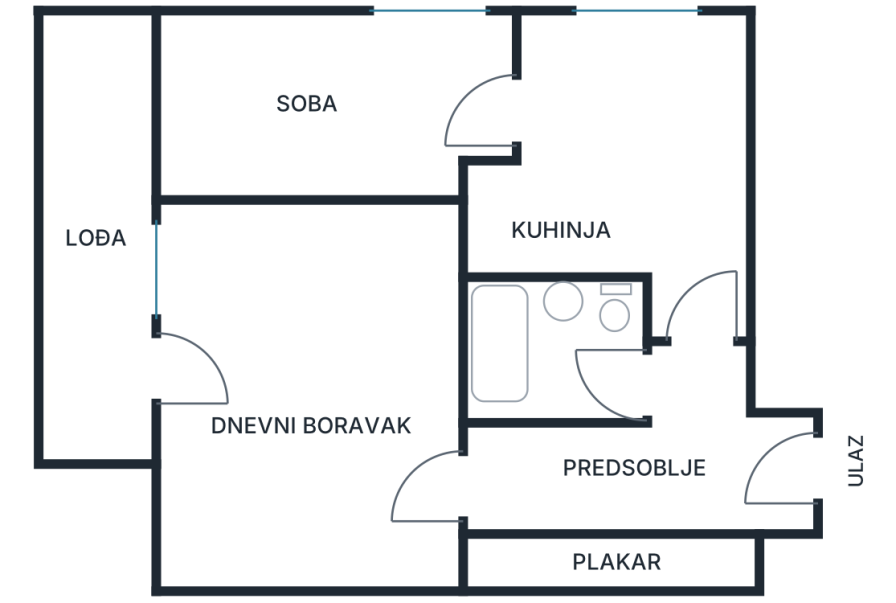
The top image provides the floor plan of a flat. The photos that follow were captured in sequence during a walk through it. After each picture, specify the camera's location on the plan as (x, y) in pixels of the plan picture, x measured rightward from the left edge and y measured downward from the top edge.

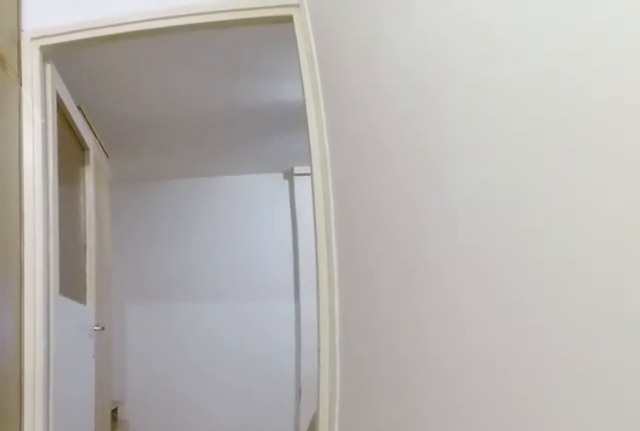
(598, 477)
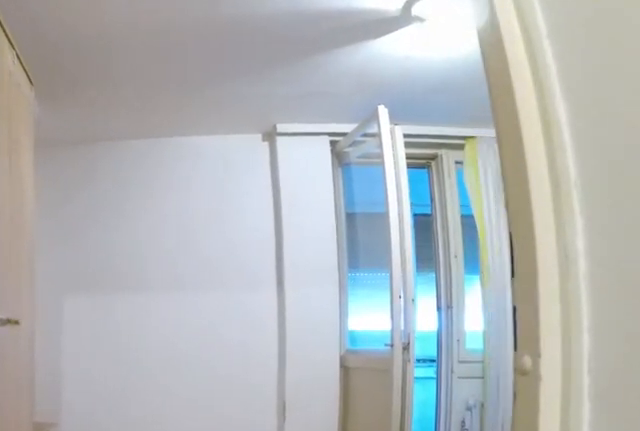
(512, 475)
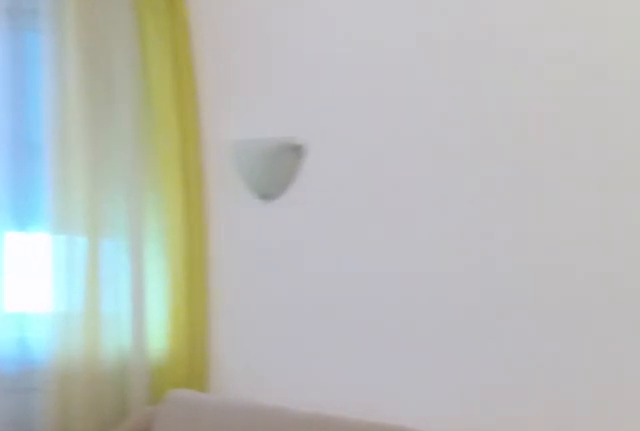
(445, 293)
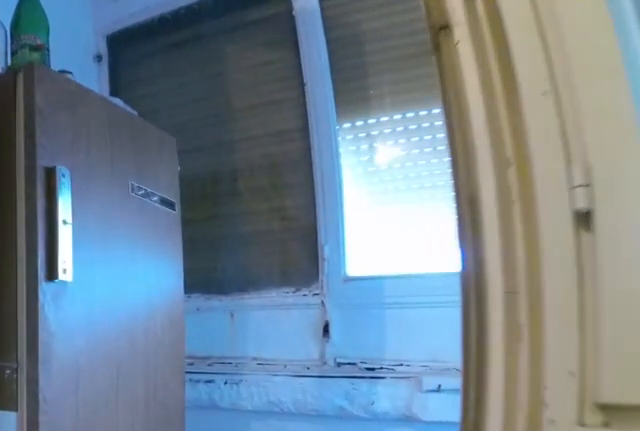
(256, 333)
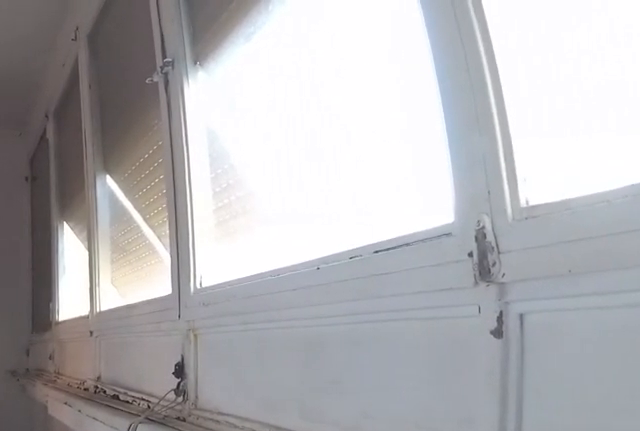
(90, 68)
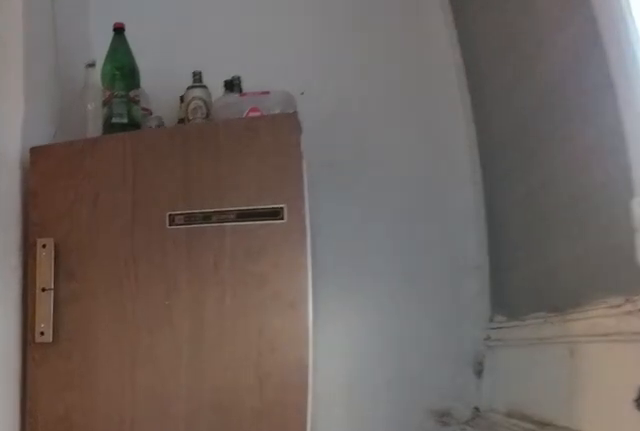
(87, 300)
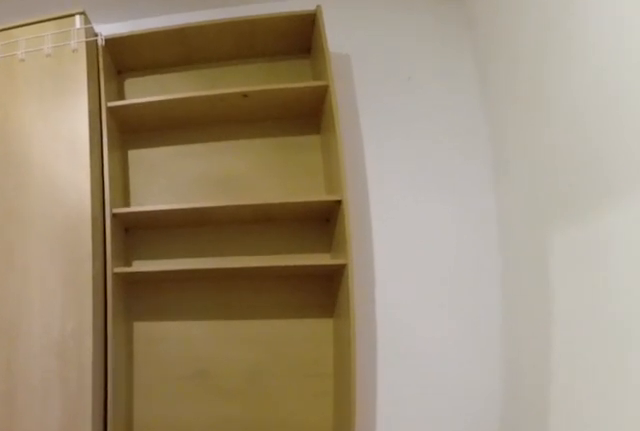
(220, 405)
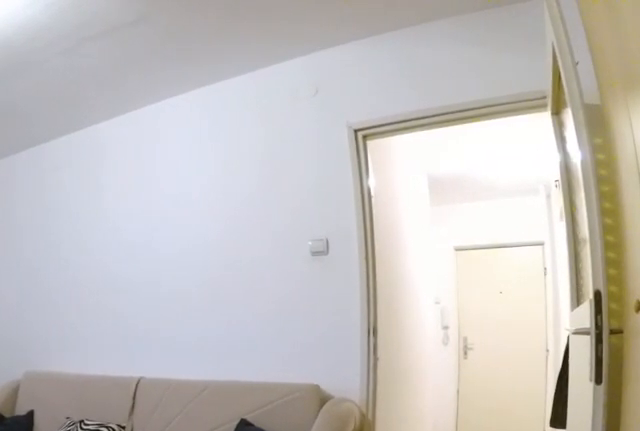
(241, 532)
